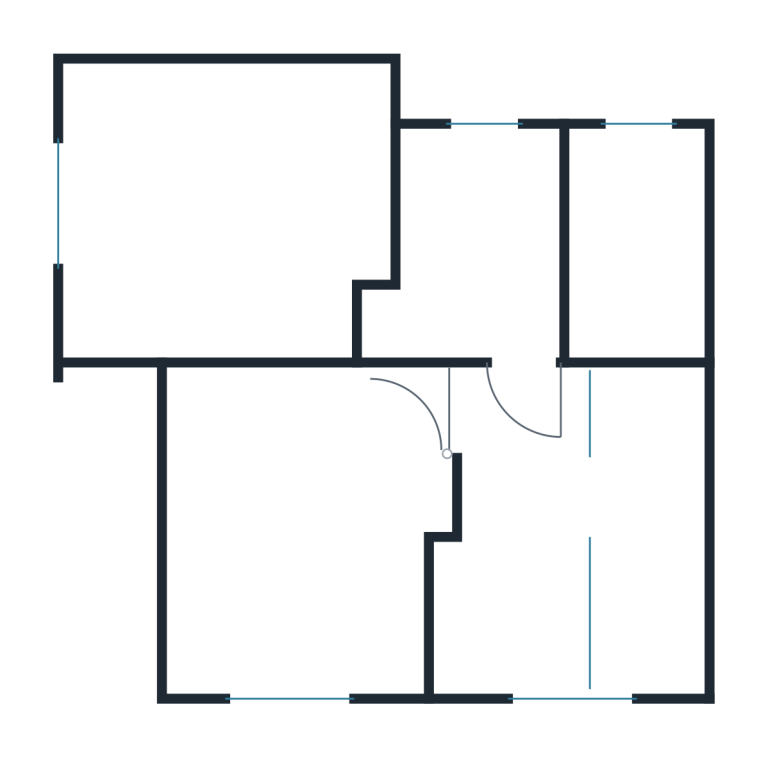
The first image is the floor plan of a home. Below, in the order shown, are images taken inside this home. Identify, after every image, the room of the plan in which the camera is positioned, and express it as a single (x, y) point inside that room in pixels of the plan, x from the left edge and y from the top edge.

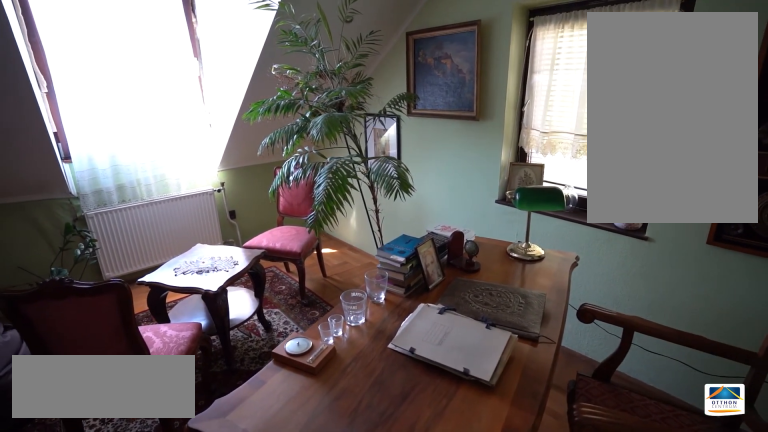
(294, 530)
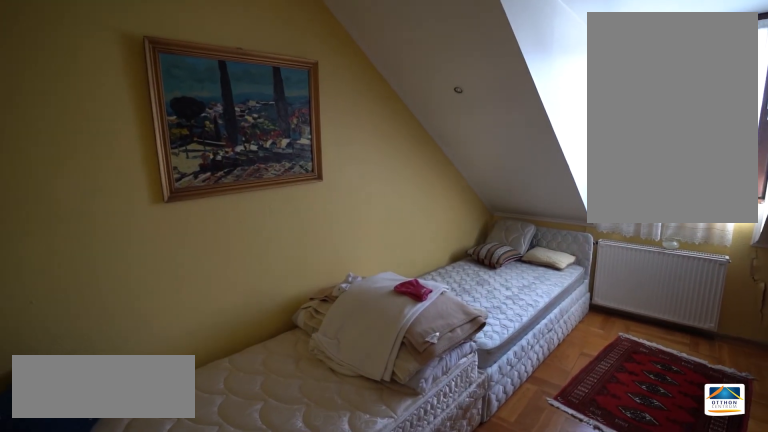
(526, 517)
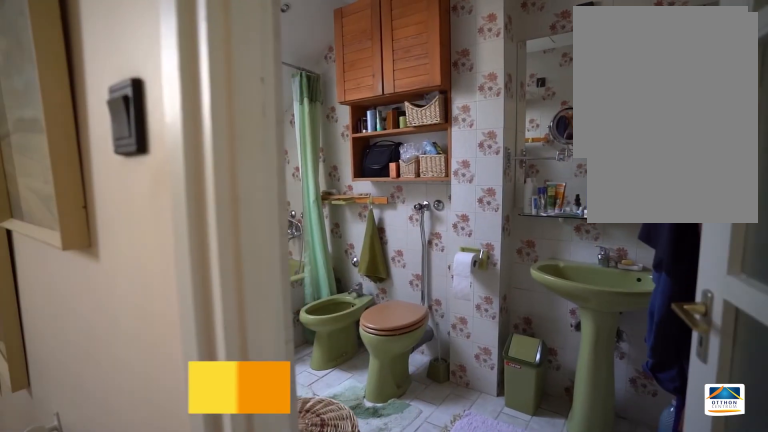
(646, 234)
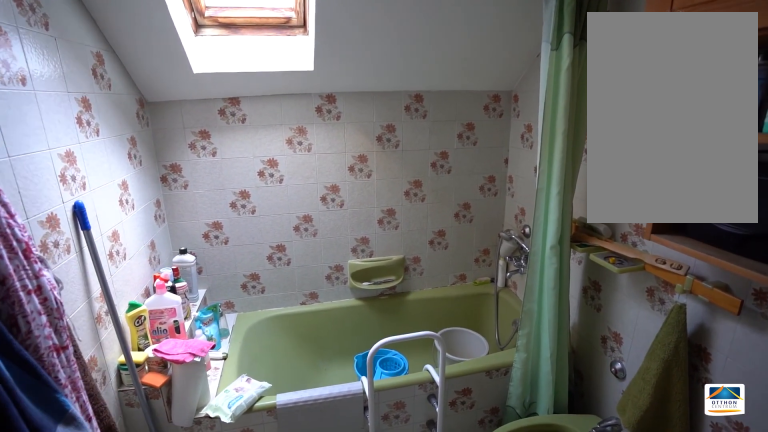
(646, 233)
